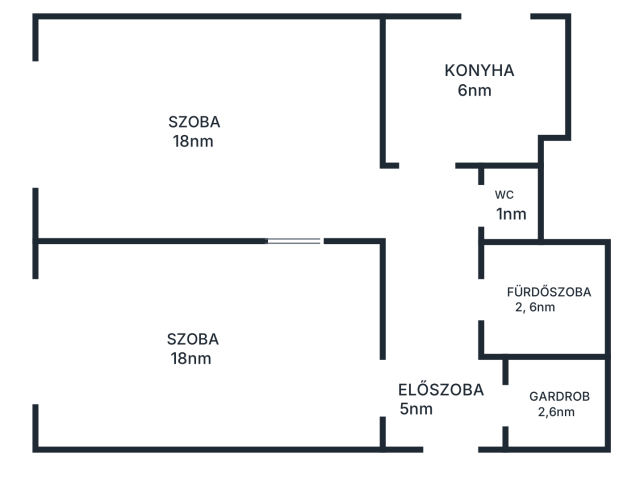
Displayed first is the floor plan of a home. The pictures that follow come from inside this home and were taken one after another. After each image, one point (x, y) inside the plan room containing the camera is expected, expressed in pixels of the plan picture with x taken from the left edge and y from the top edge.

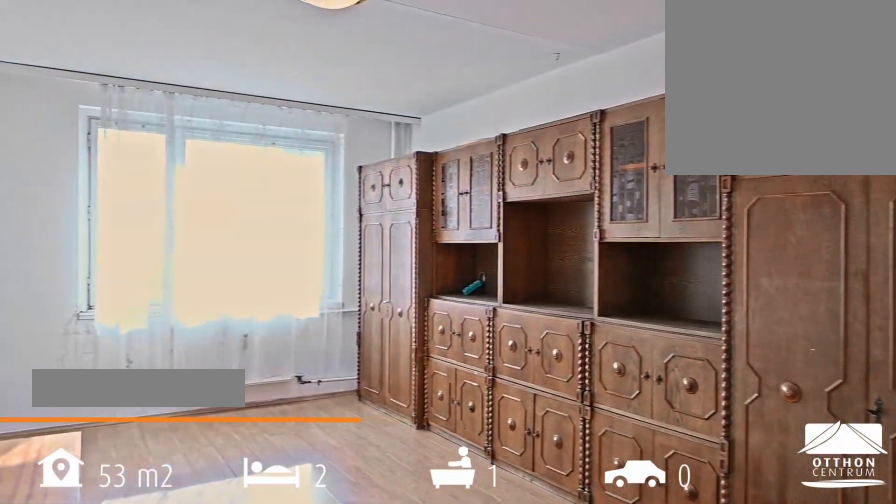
(202, 352)
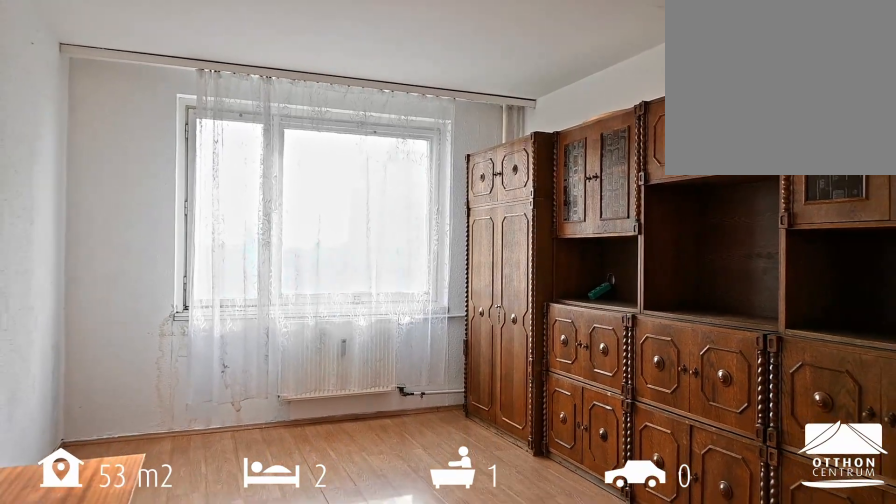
(202, 352)
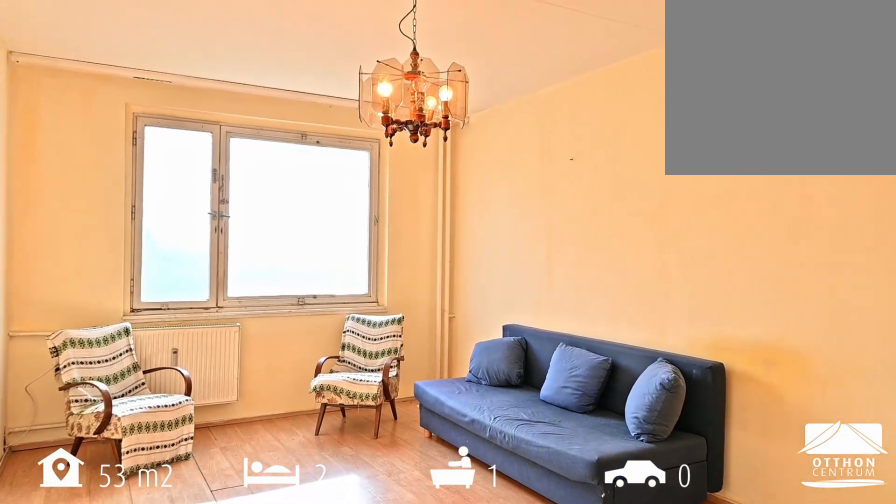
(213, 137)
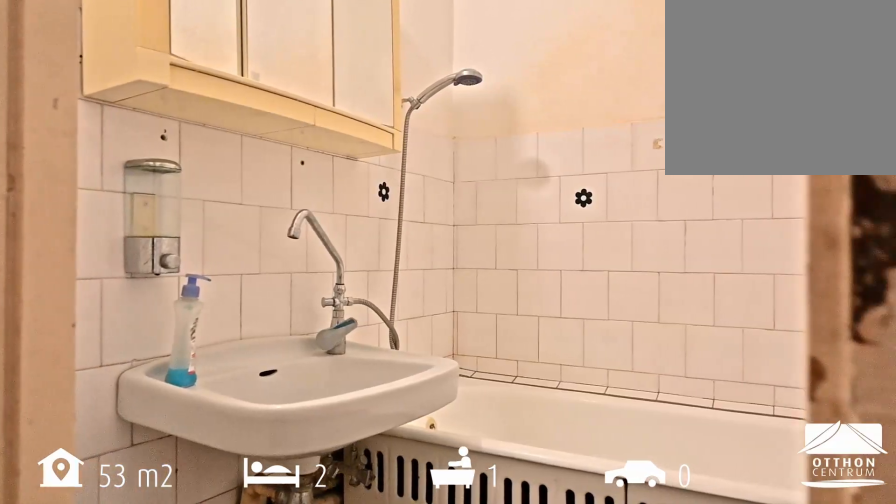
(548, 308)
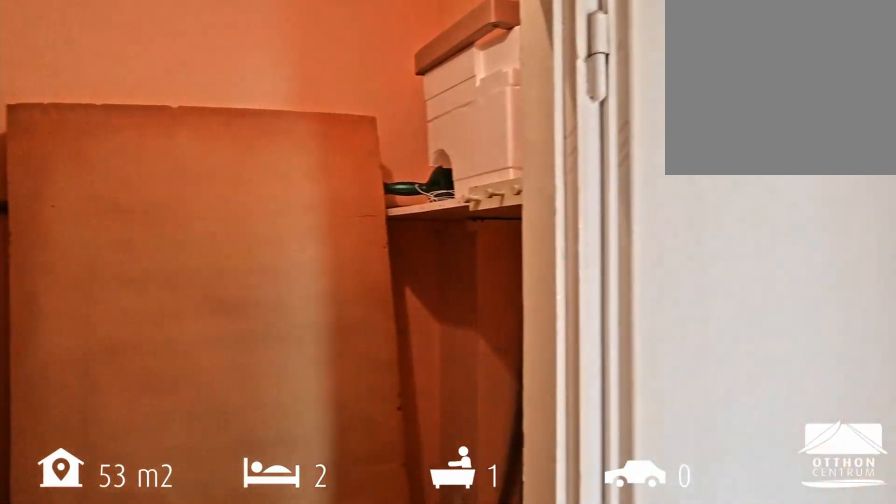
(555, 404)
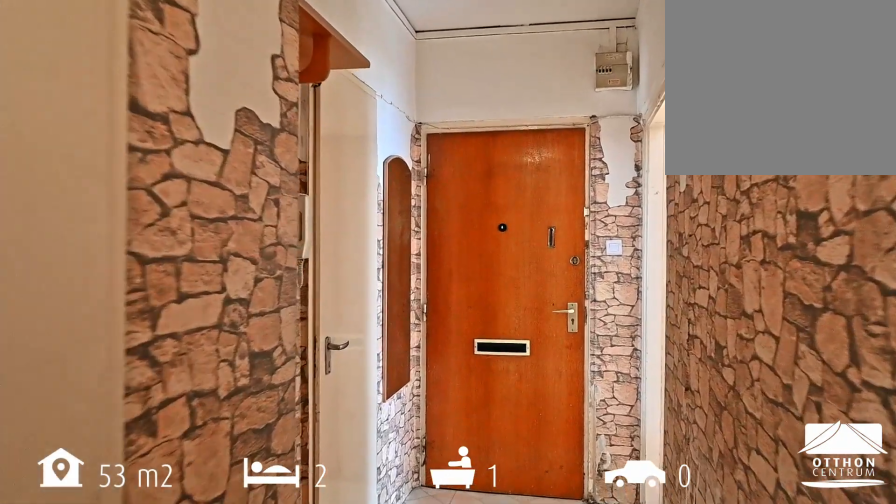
(449, 424)
